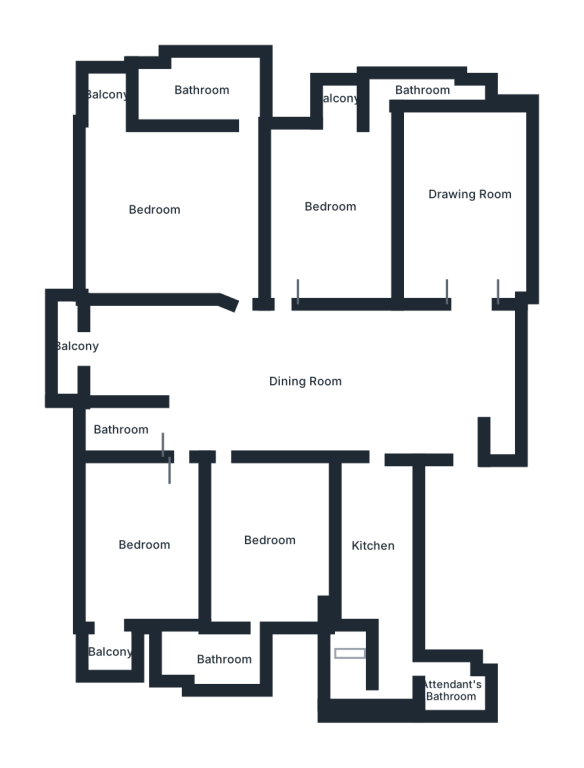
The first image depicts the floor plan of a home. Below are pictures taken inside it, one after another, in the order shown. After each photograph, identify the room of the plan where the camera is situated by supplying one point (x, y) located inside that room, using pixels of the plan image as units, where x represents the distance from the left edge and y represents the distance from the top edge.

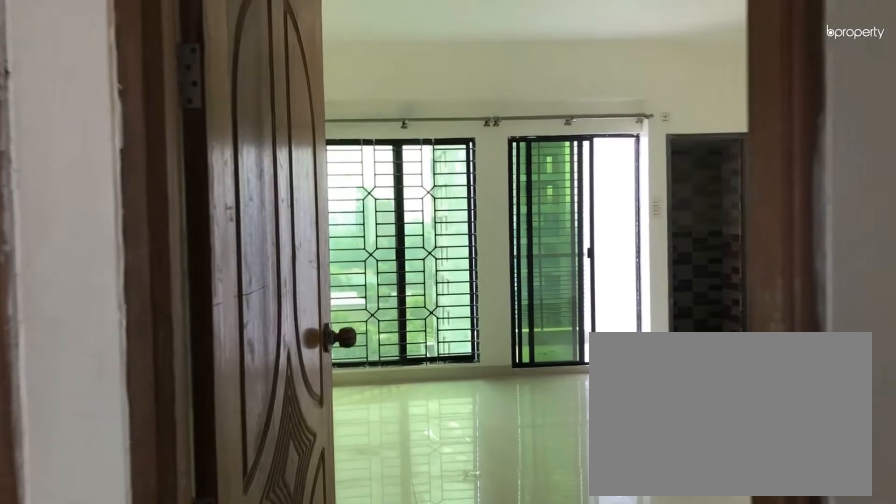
(302, 291)
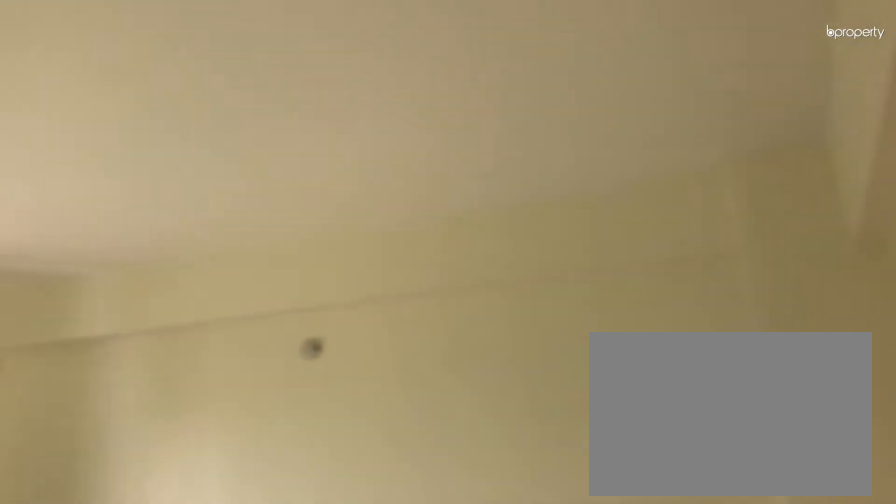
(335, 214)
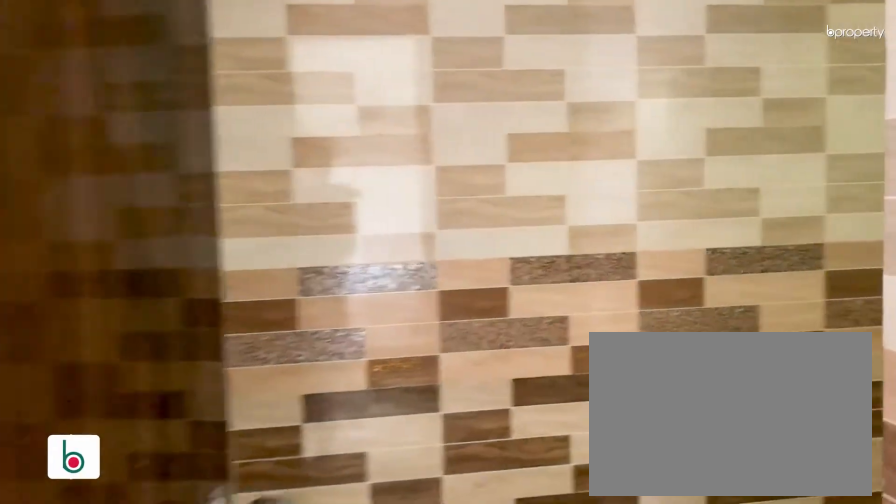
(381, 117)
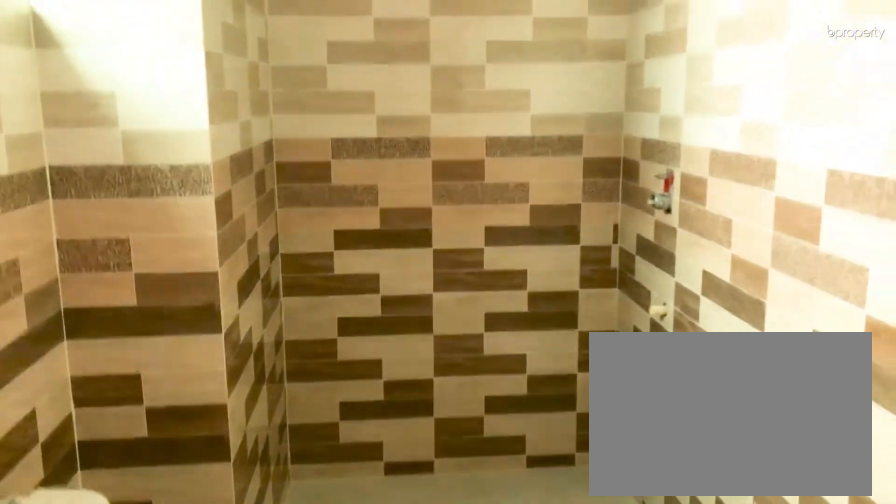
(406, 90)
